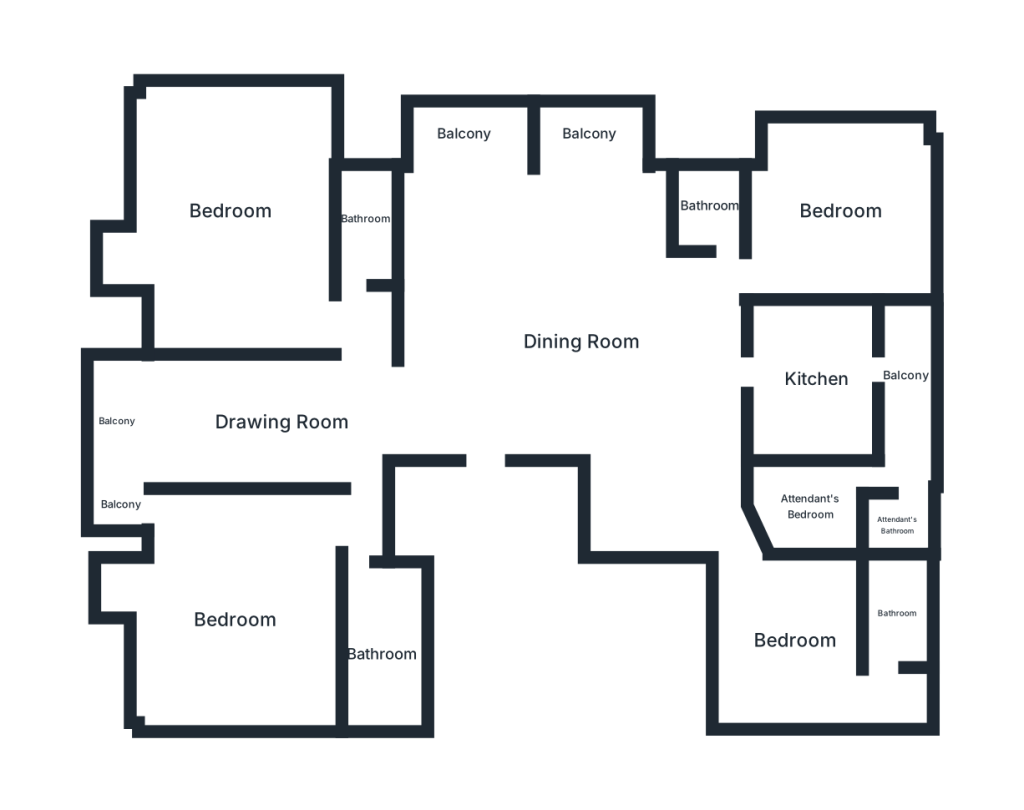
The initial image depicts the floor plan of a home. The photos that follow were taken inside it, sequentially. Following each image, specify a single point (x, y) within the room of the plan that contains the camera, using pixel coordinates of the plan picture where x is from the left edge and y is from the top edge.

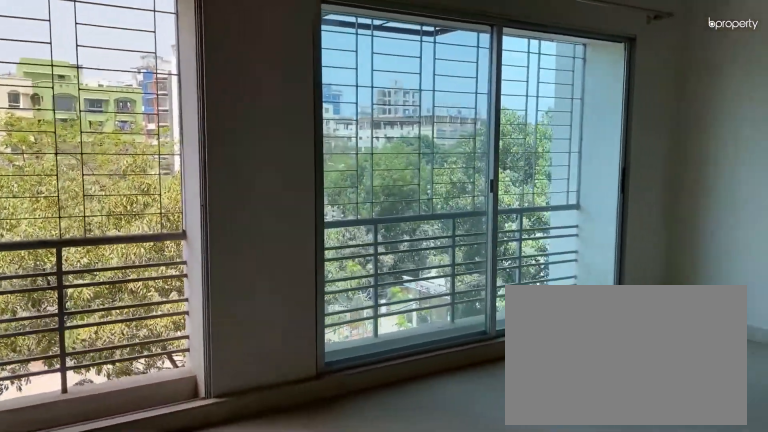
(582, 341)
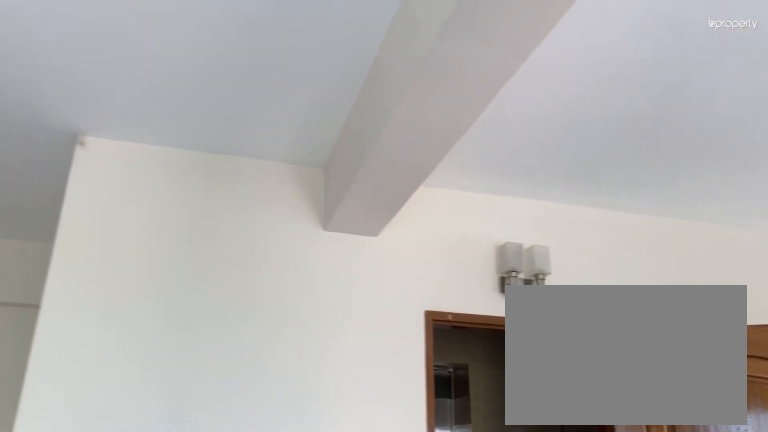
(582, 341)
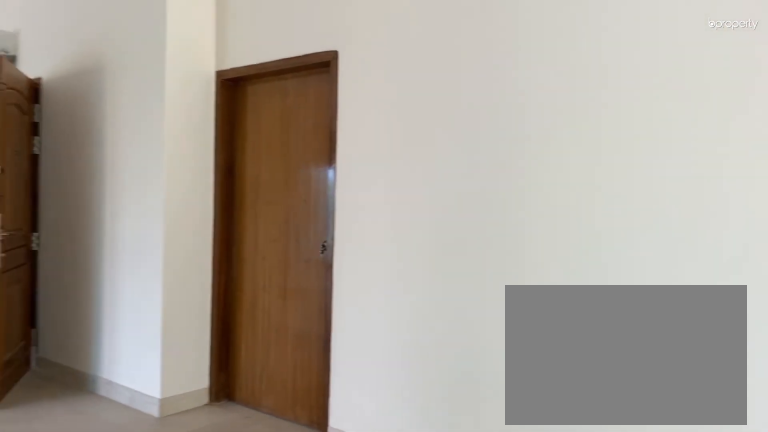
(278, 420)
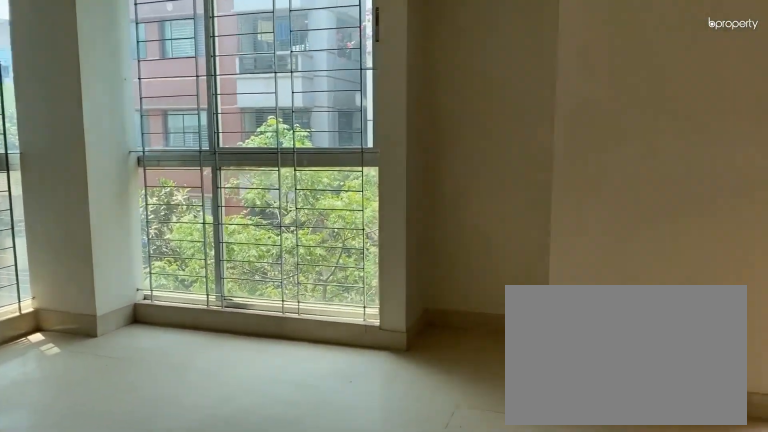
(235, 616)
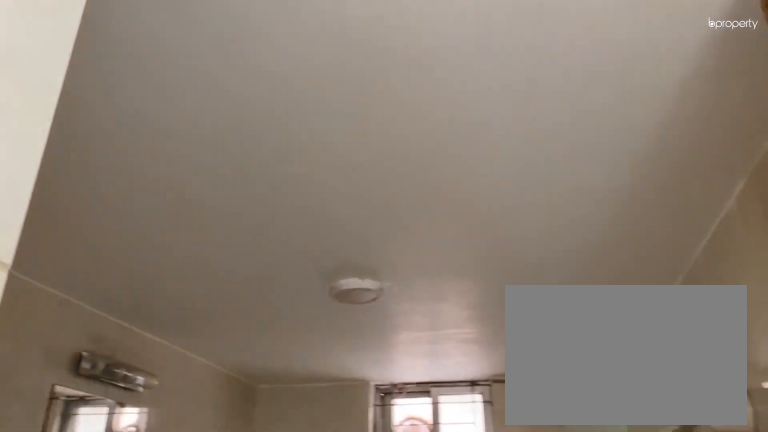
(381, 654)
